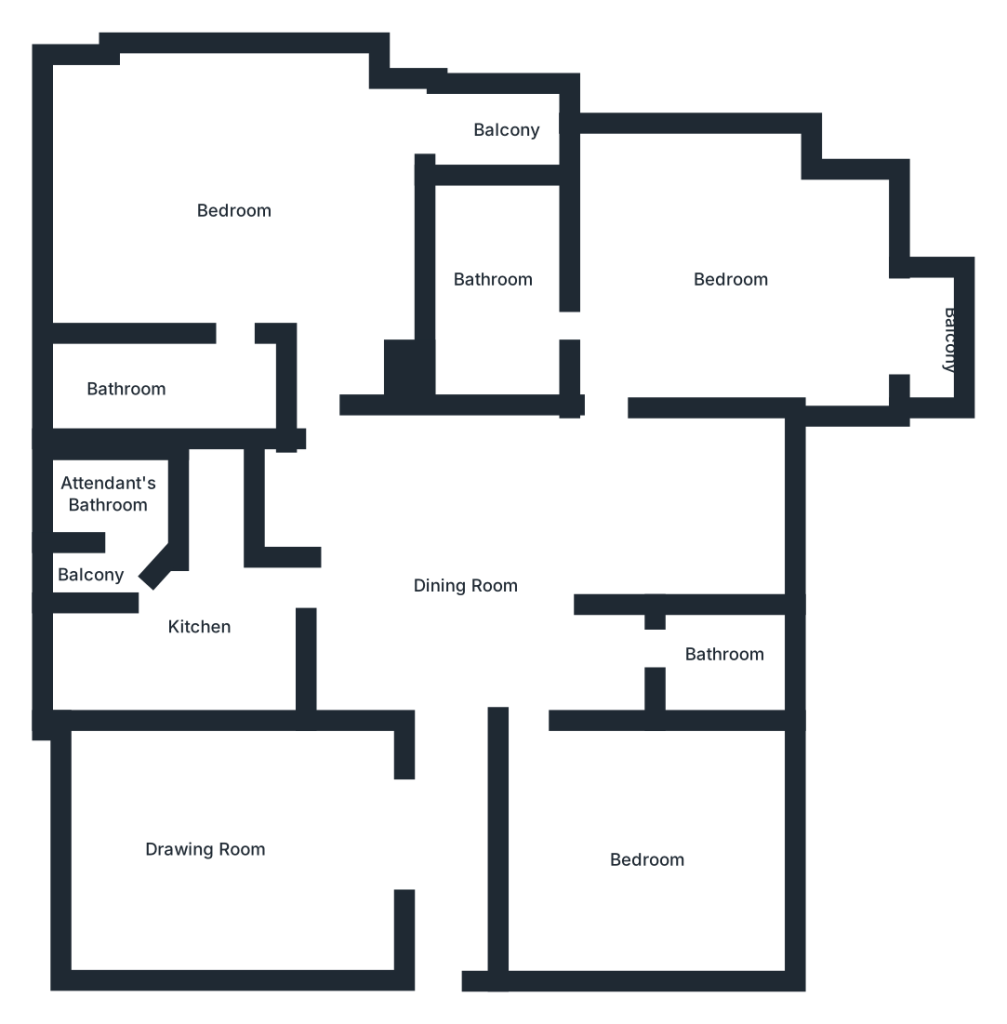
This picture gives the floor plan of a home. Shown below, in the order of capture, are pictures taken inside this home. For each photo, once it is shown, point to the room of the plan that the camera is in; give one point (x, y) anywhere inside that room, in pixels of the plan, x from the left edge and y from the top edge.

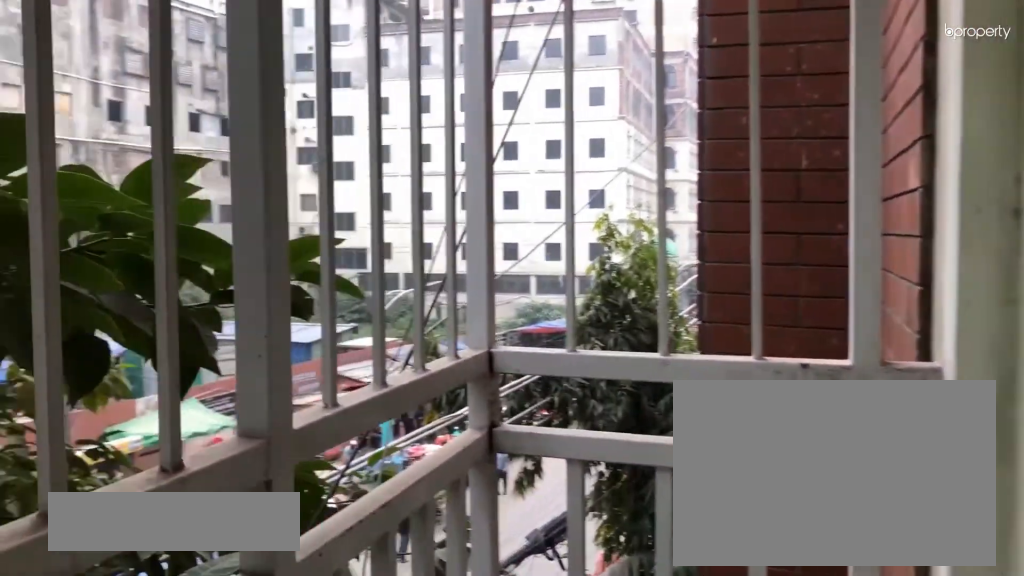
(511, 119)
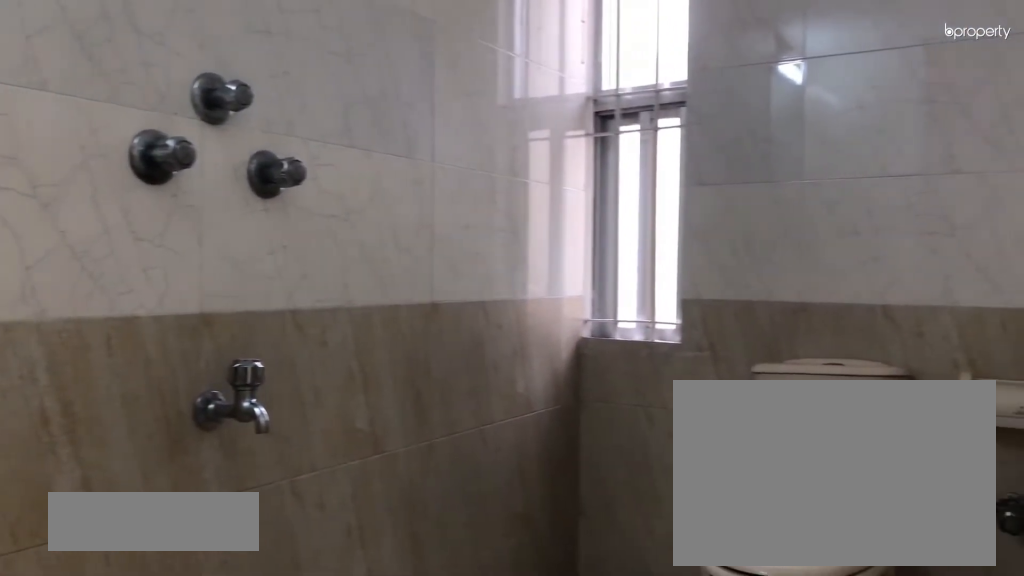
(151, 378)
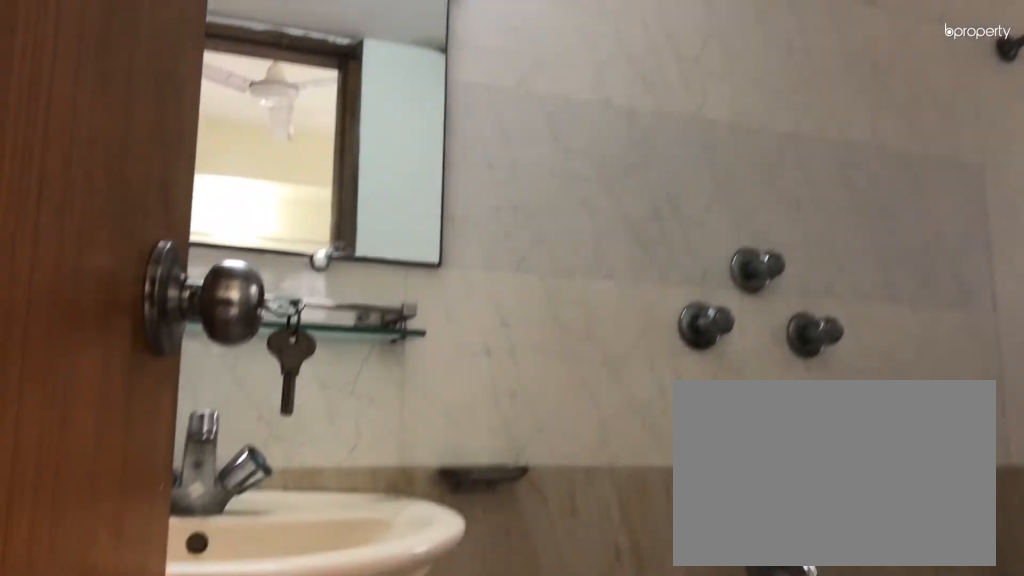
(151, 378)
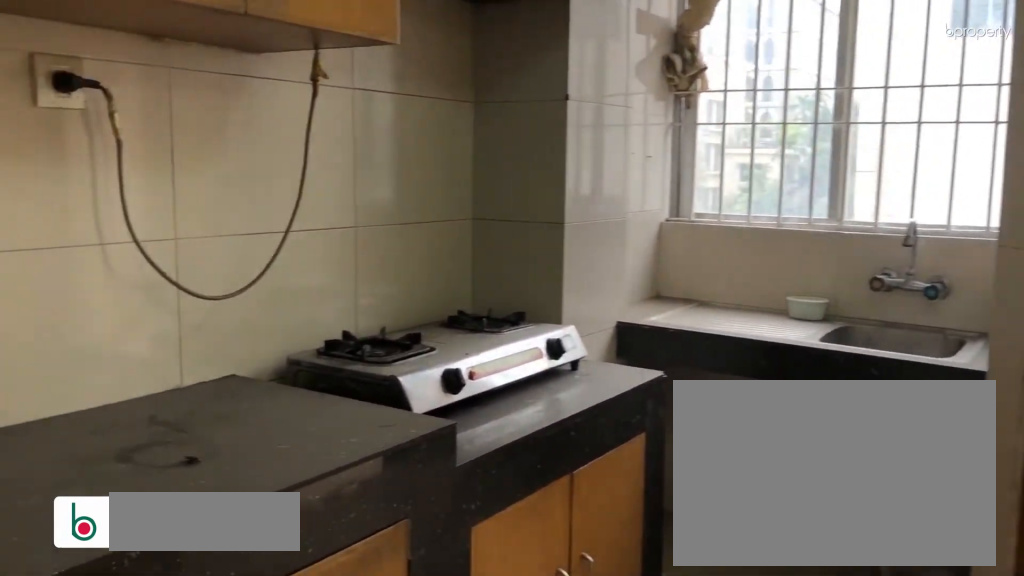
(236, 621)
